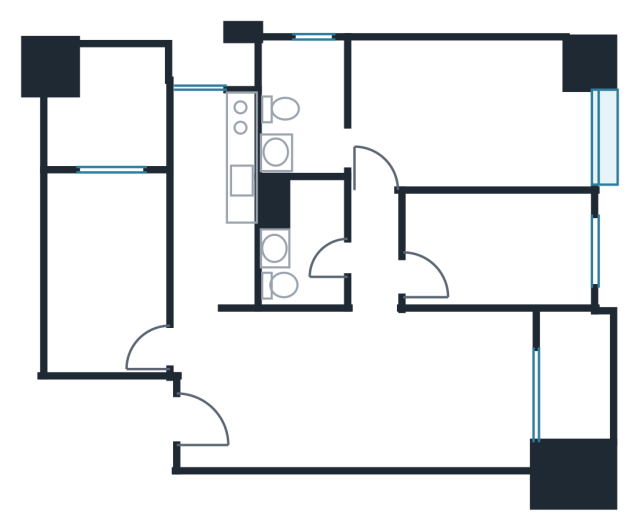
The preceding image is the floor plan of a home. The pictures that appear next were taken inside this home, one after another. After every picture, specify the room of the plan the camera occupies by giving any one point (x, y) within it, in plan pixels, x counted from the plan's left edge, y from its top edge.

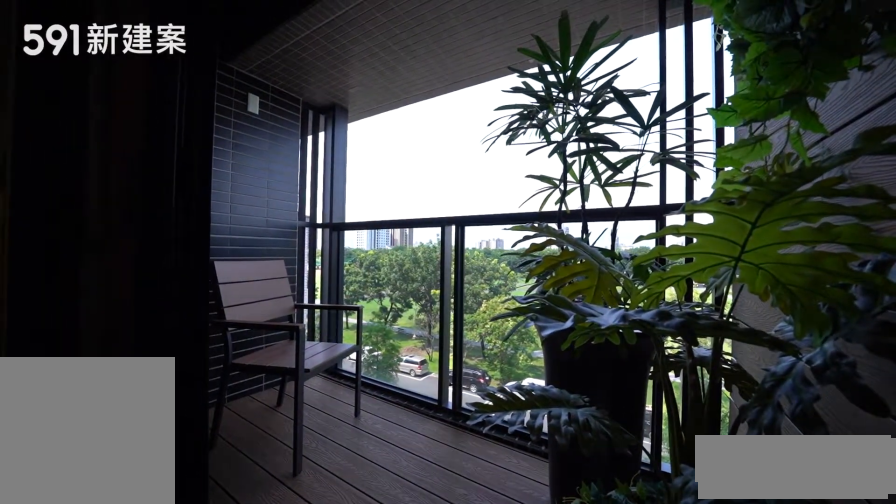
(577, 373)
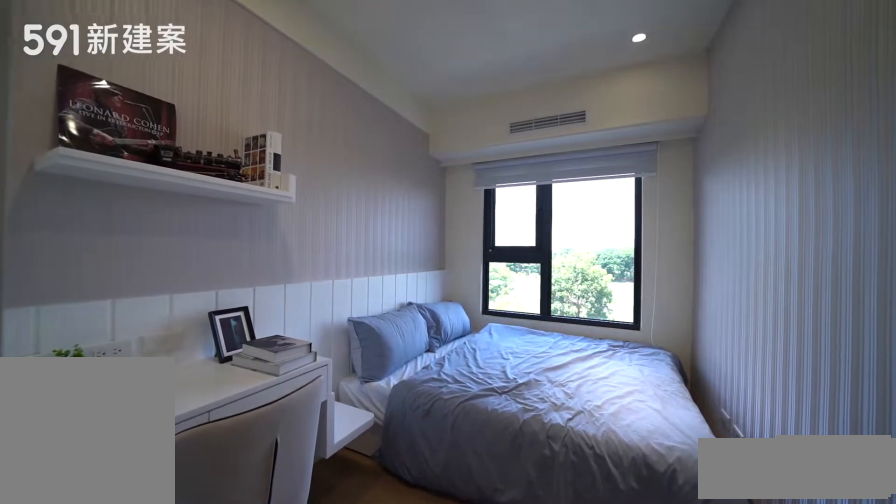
(503, 246)
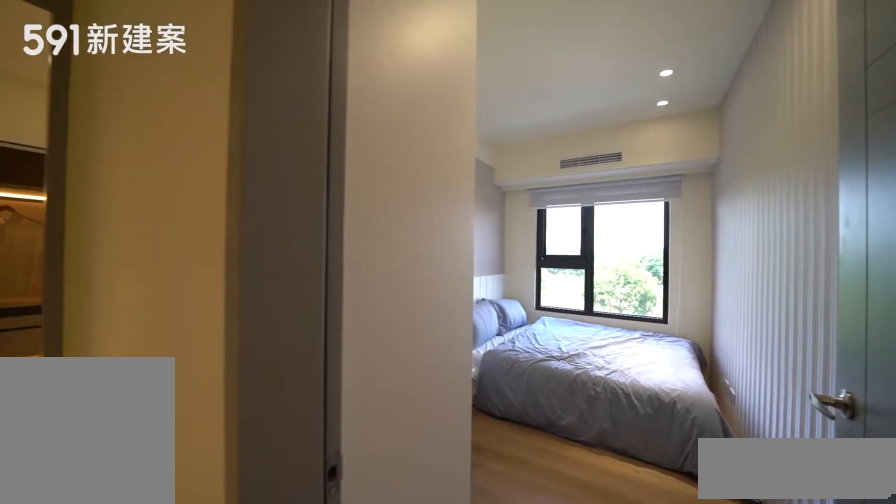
(503, 246)
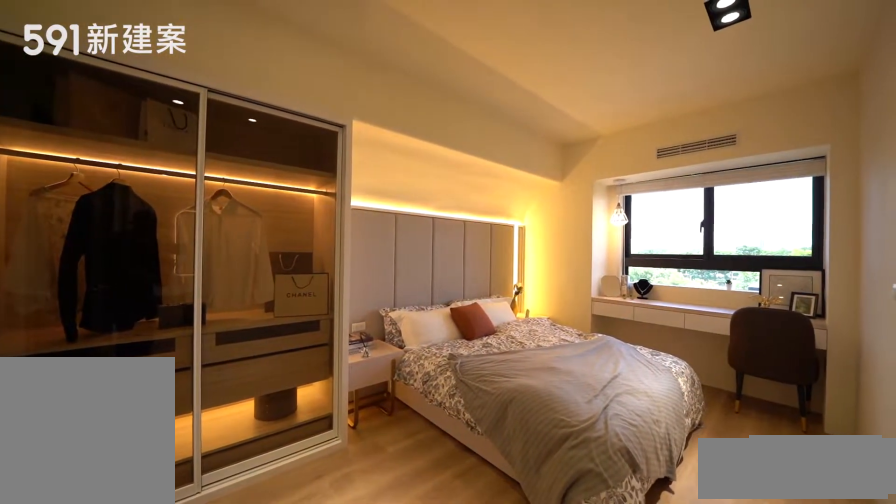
(478, 114)
